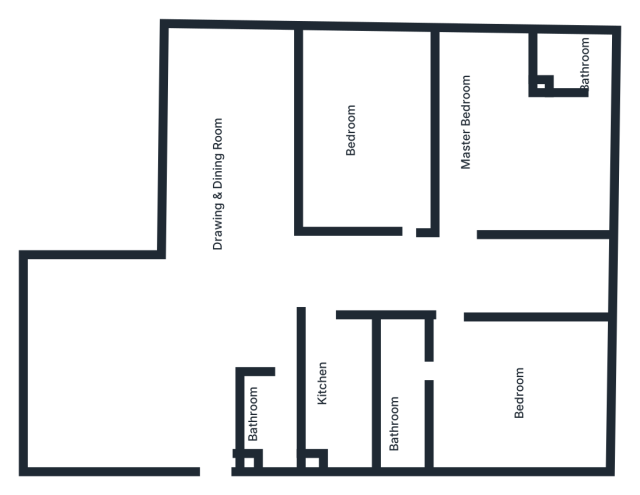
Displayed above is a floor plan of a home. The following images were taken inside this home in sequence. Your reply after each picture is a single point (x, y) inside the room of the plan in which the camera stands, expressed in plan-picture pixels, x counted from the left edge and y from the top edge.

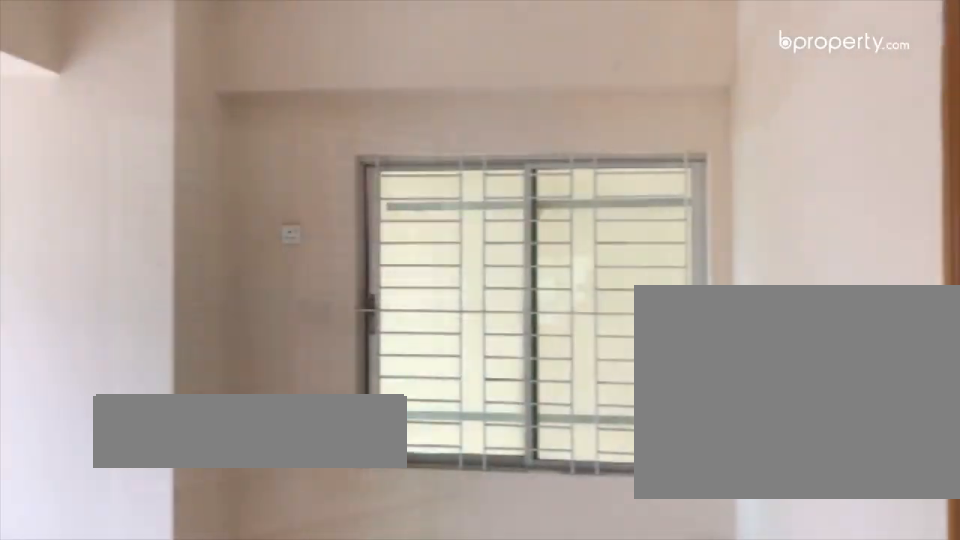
(514, 393)
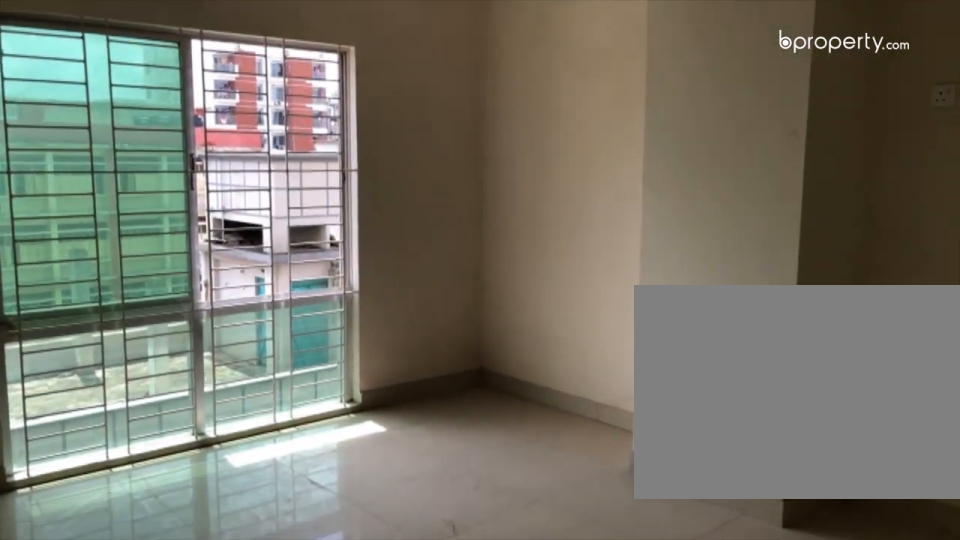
(514, 393)
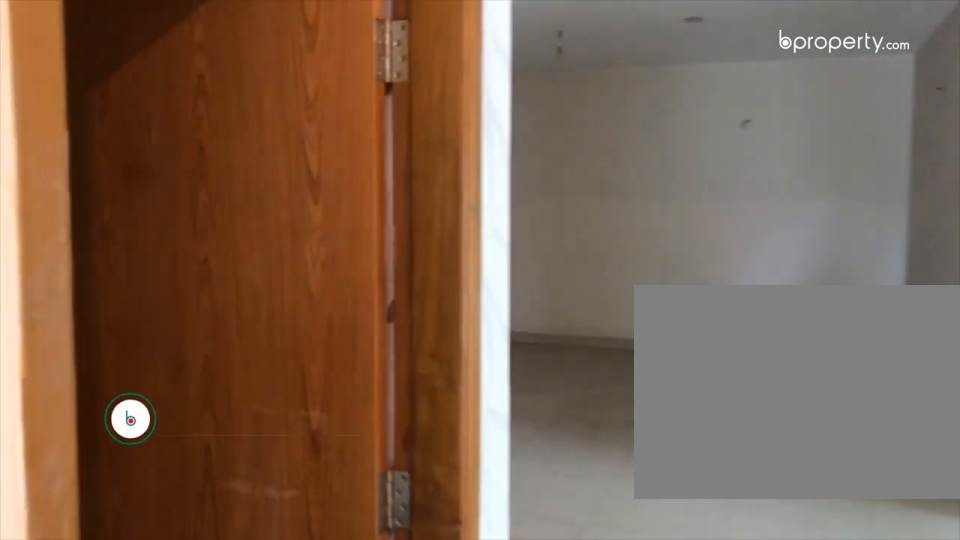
(321, 298)
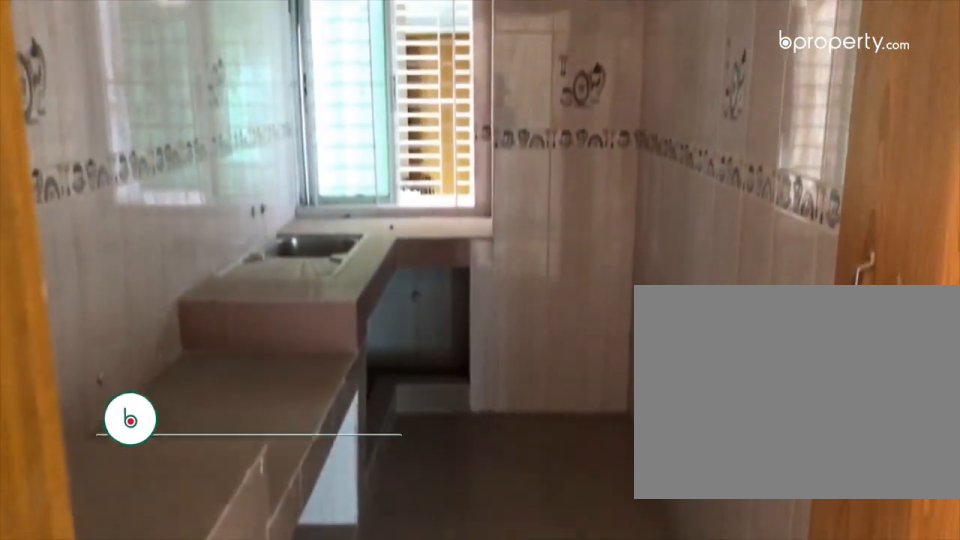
(322, 390)
